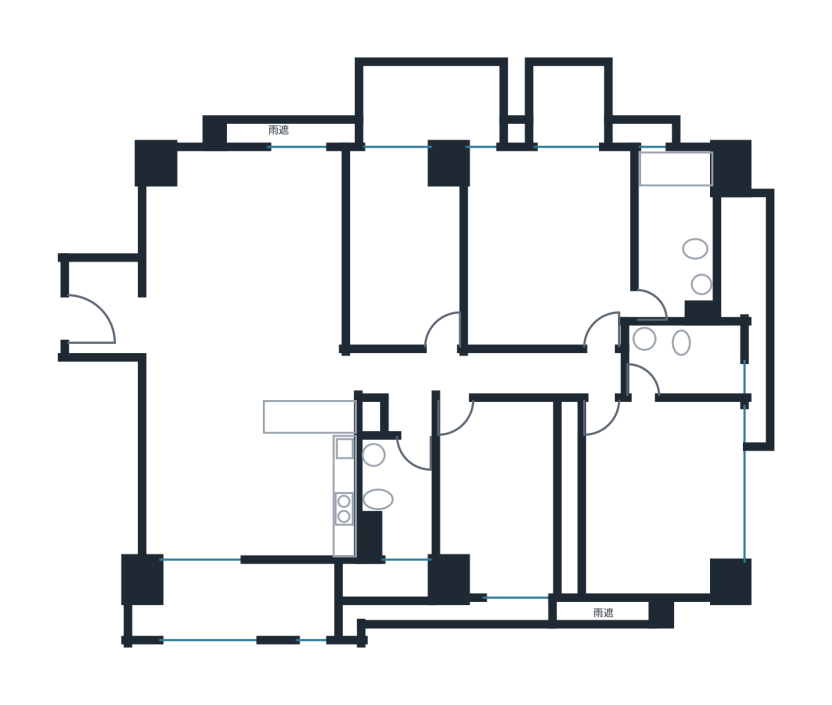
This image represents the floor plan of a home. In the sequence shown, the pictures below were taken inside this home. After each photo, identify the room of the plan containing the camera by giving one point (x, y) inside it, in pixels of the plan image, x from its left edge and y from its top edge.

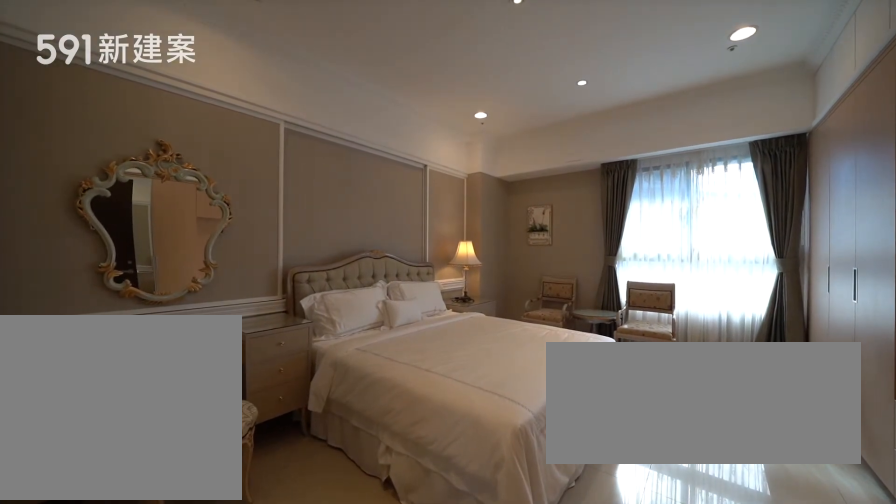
(652, 500)
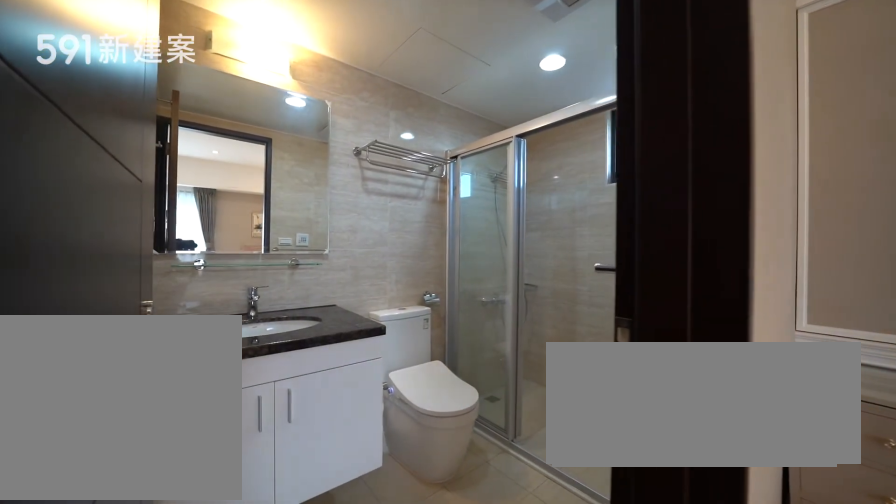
(691, 358)
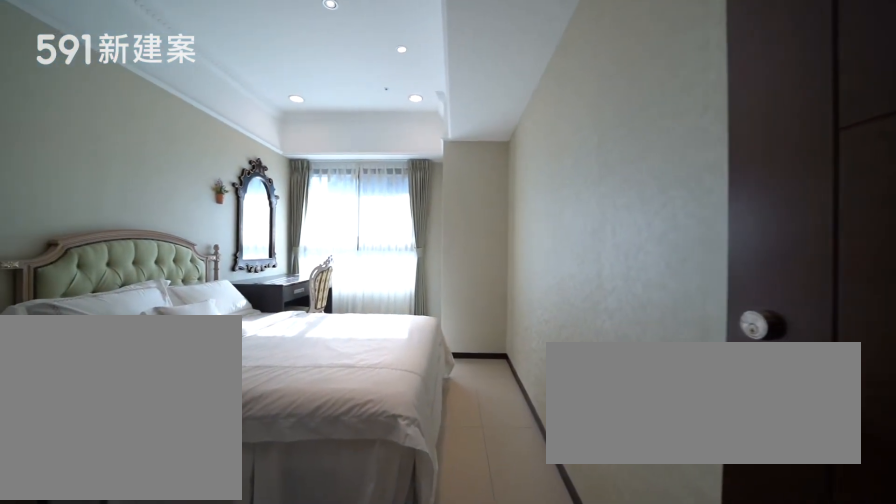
(498, 505)
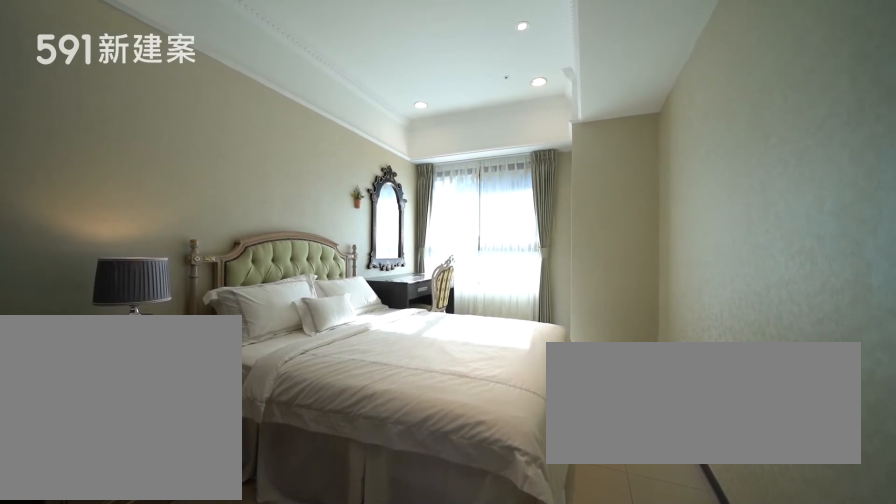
(498, 505)
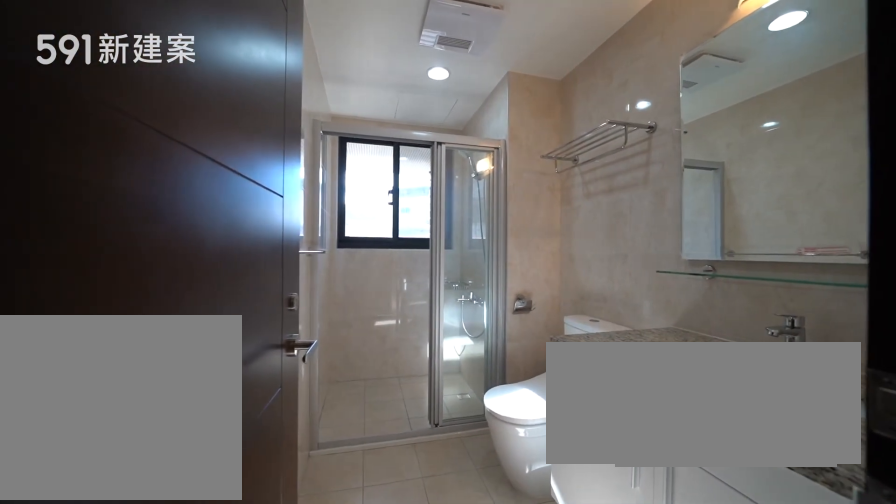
(395, 506)
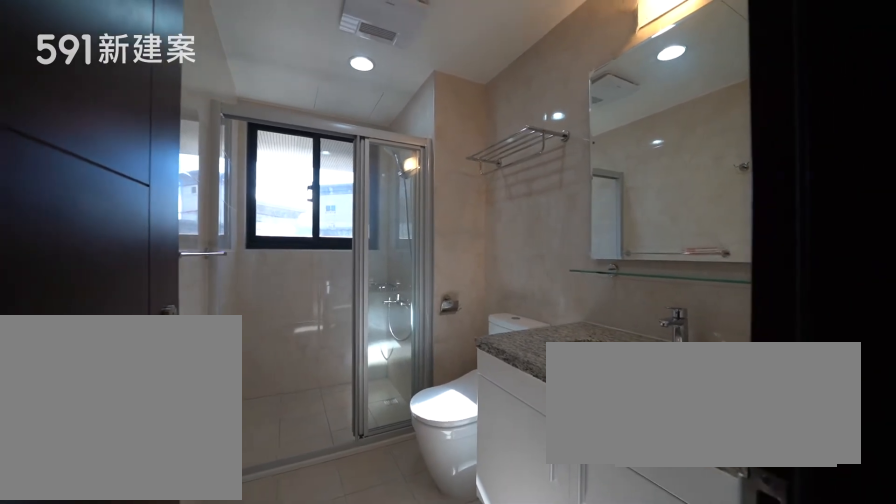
(395, 506)
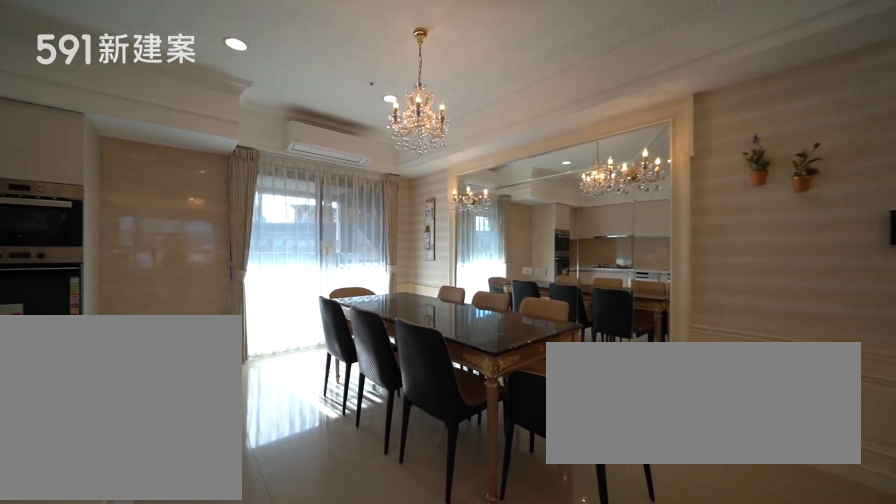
(200, 482)
